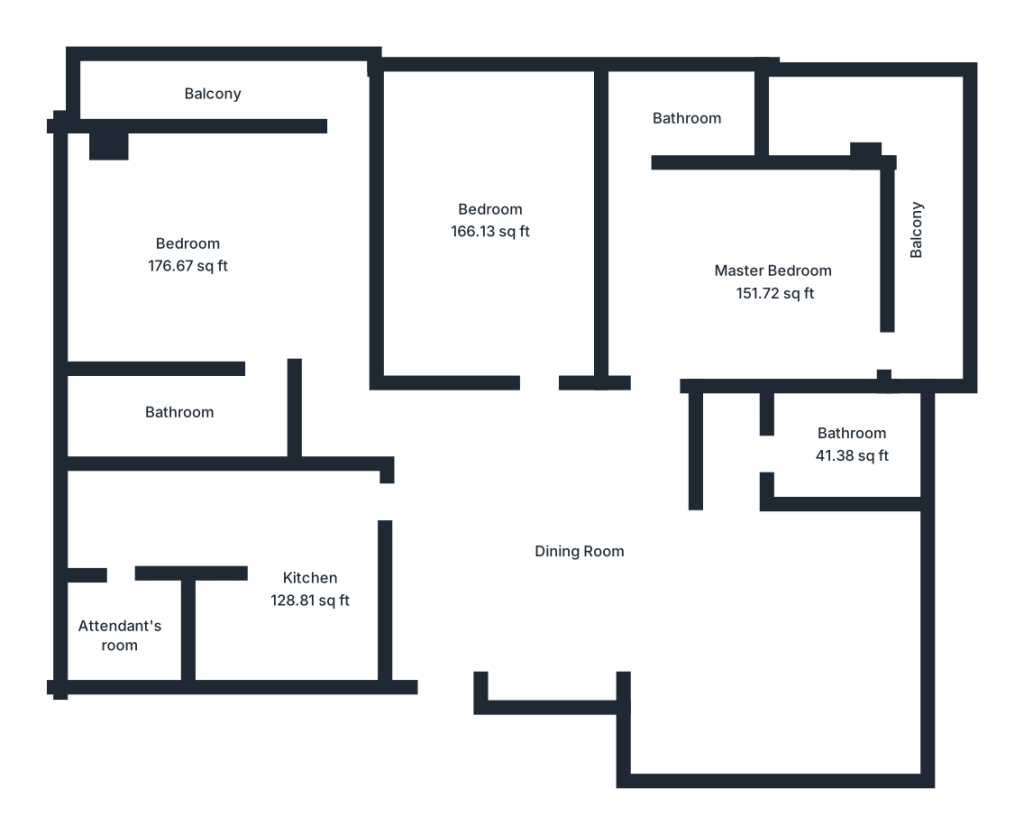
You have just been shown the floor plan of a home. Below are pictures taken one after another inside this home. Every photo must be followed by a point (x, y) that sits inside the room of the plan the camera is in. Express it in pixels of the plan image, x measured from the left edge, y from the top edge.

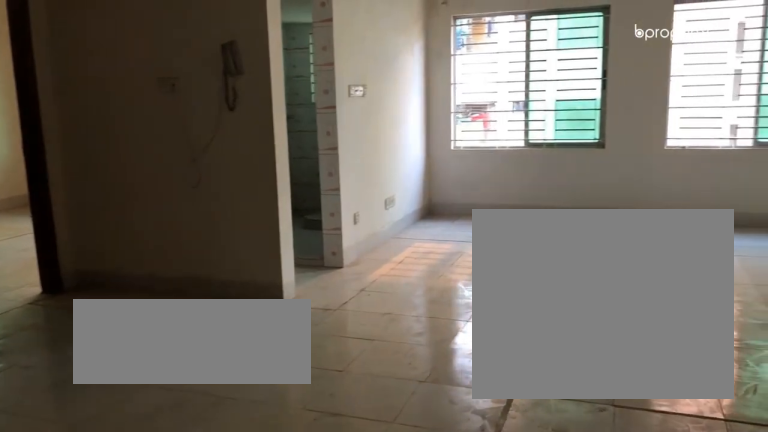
(568, 550)
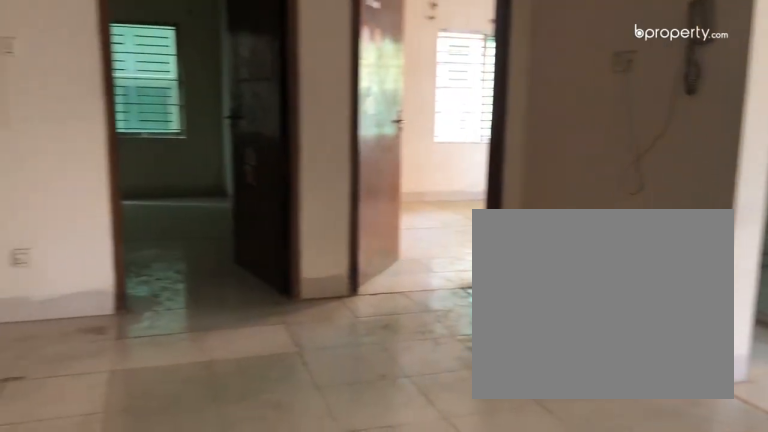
(568, 550)
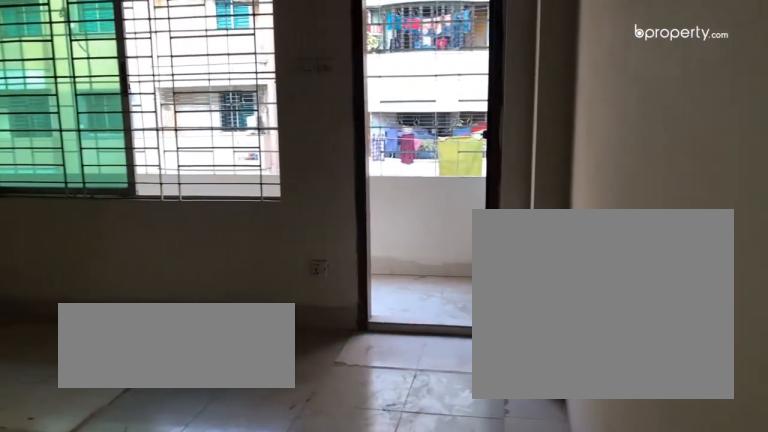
(770, 282)
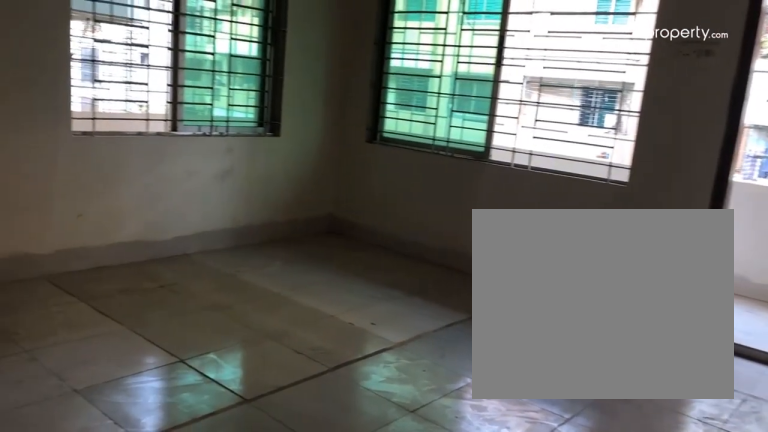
(770, 282)
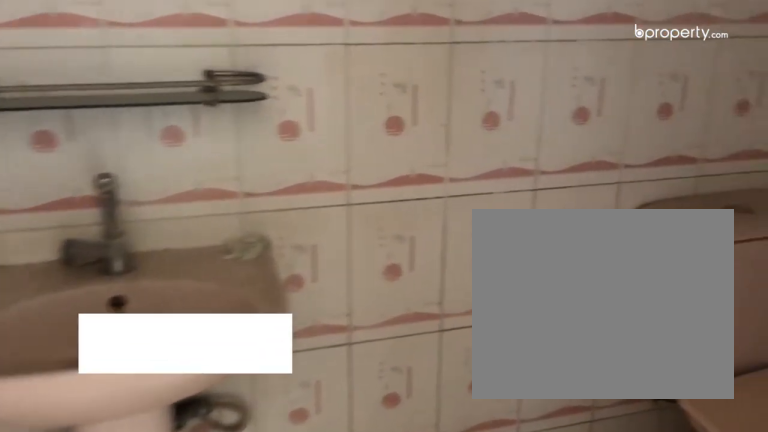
(690, 118)
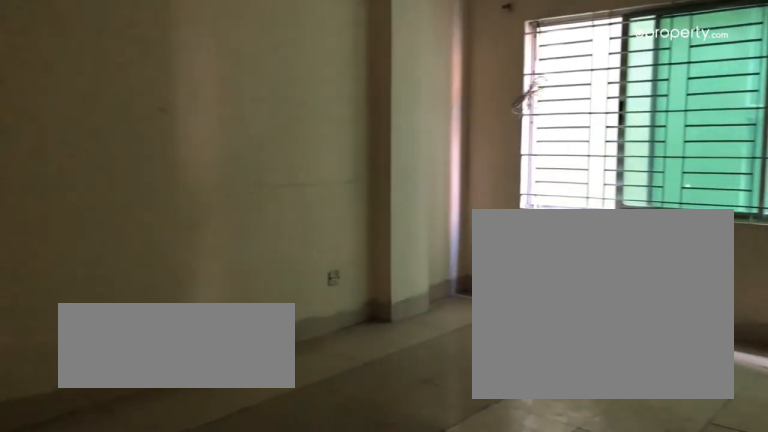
(496, 211)
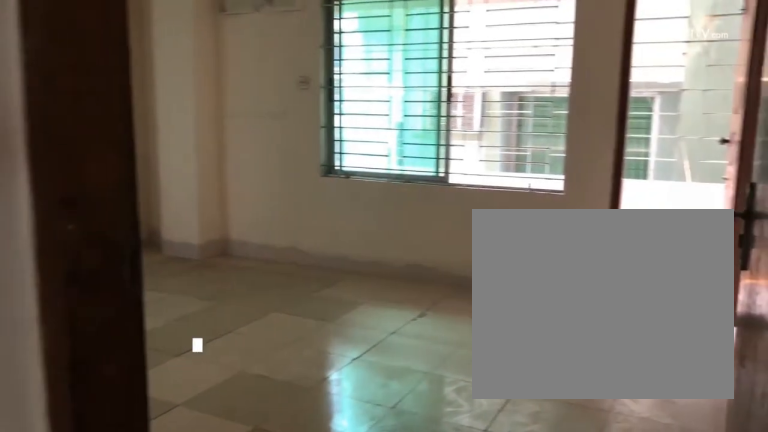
(185, 263)
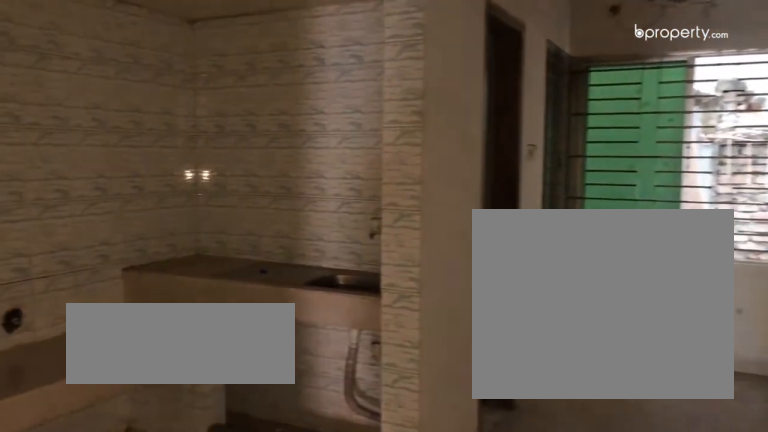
(312, 592)
